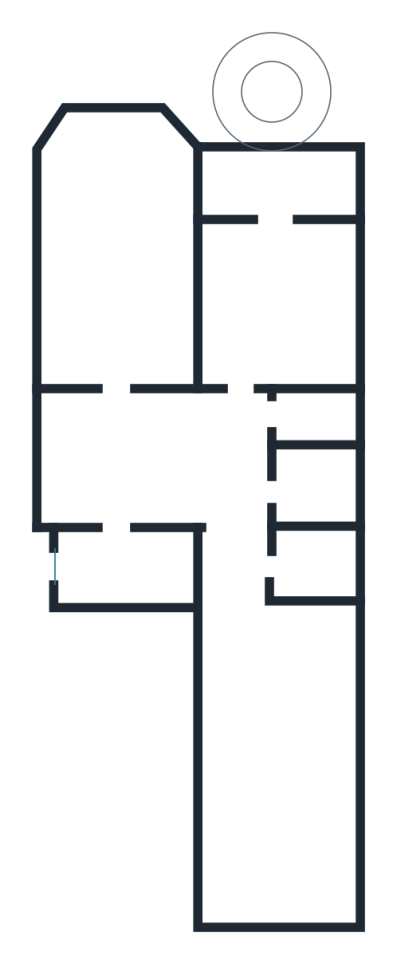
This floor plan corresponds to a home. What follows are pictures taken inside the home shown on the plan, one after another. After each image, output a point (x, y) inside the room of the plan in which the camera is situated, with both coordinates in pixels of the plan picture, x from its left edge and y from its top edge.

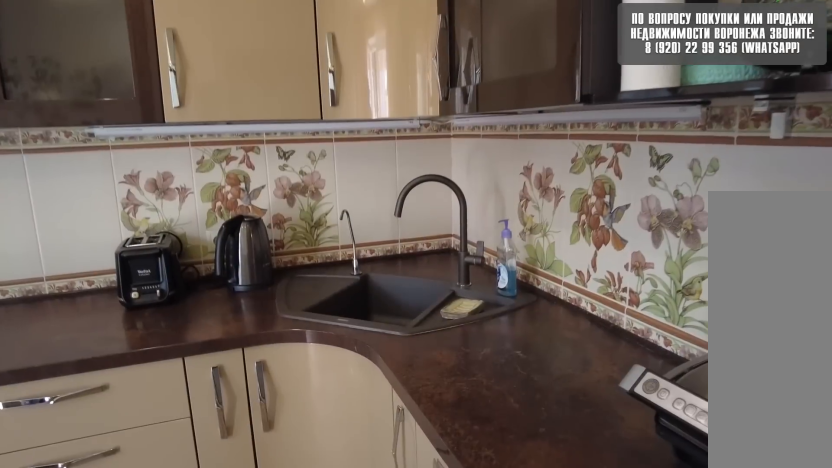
(282, 338)
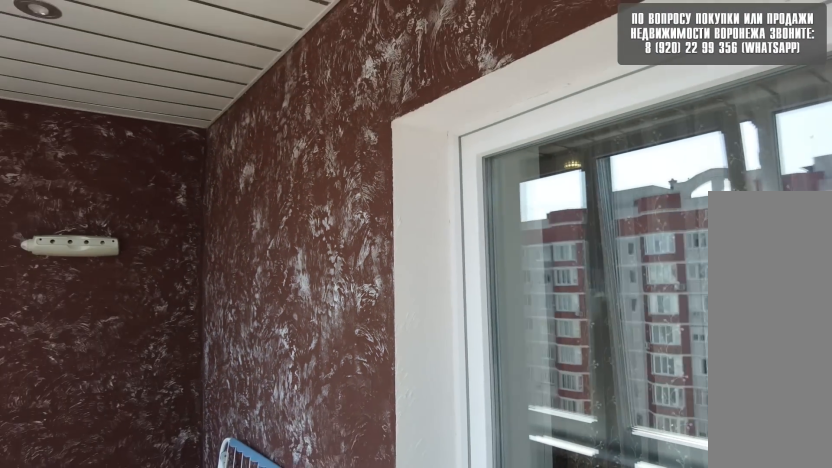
(271, 196)
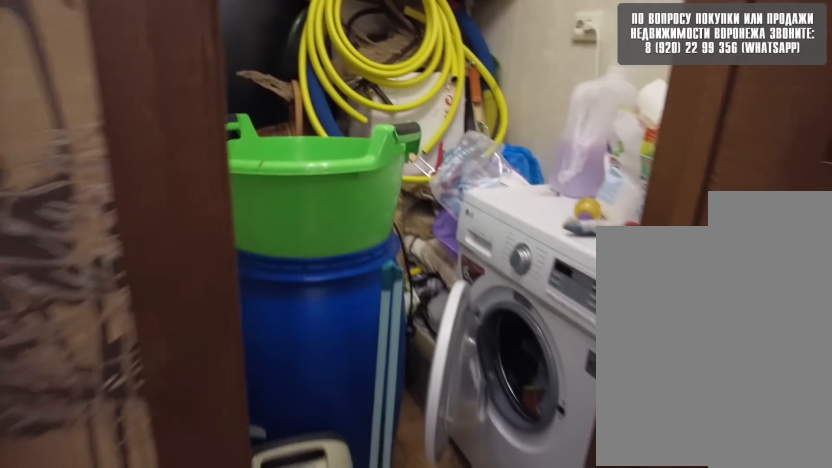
(237, 483)
